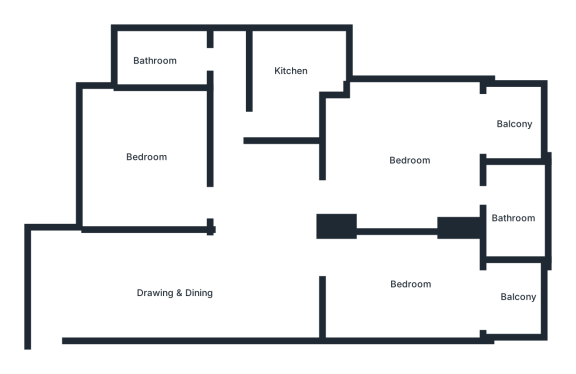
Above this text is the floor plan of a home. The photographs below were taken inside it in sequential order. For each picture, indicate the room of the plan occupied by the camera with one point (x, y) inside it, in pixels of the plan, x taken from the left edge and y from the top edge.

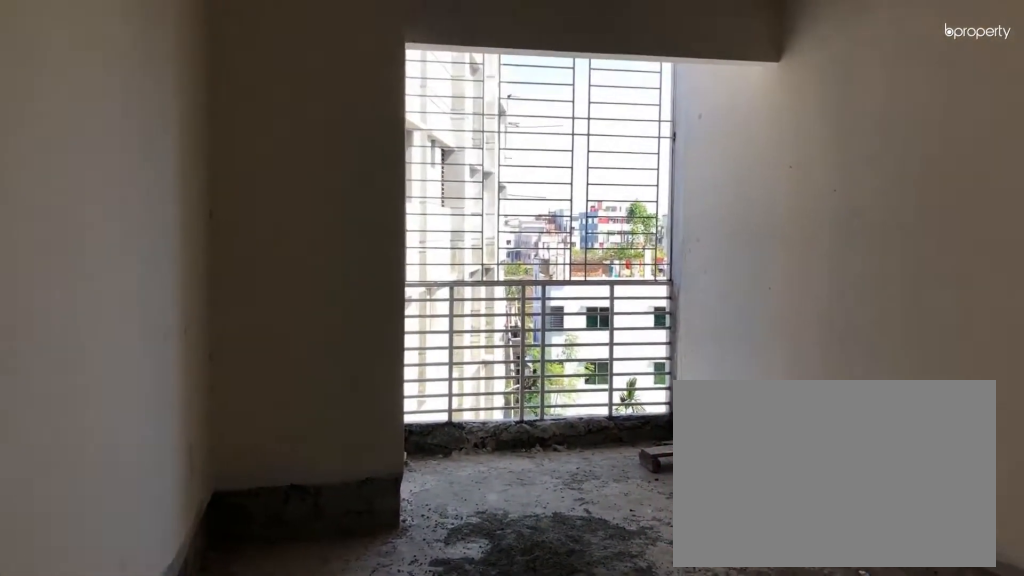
(354, 264)
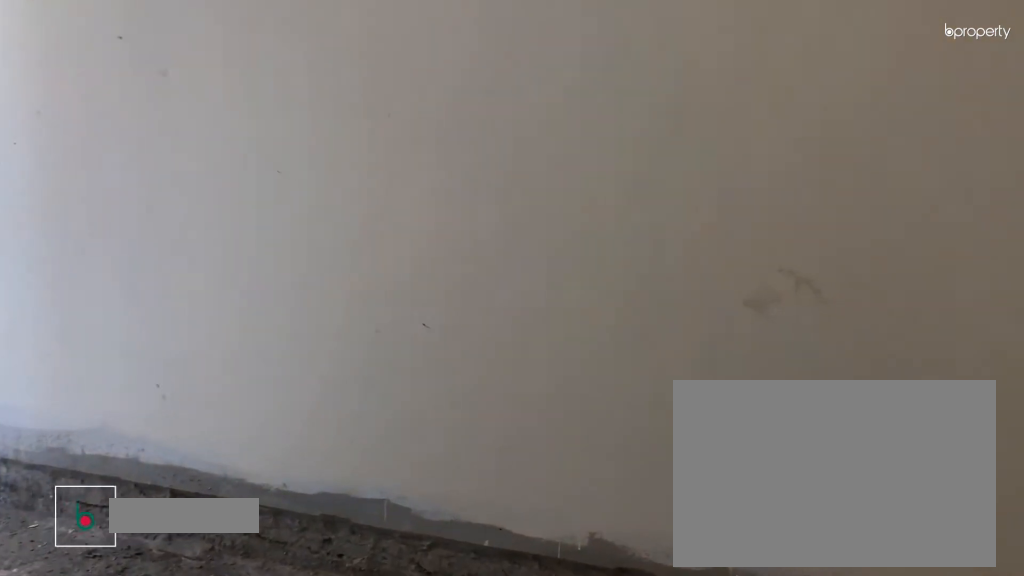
(426, 276)
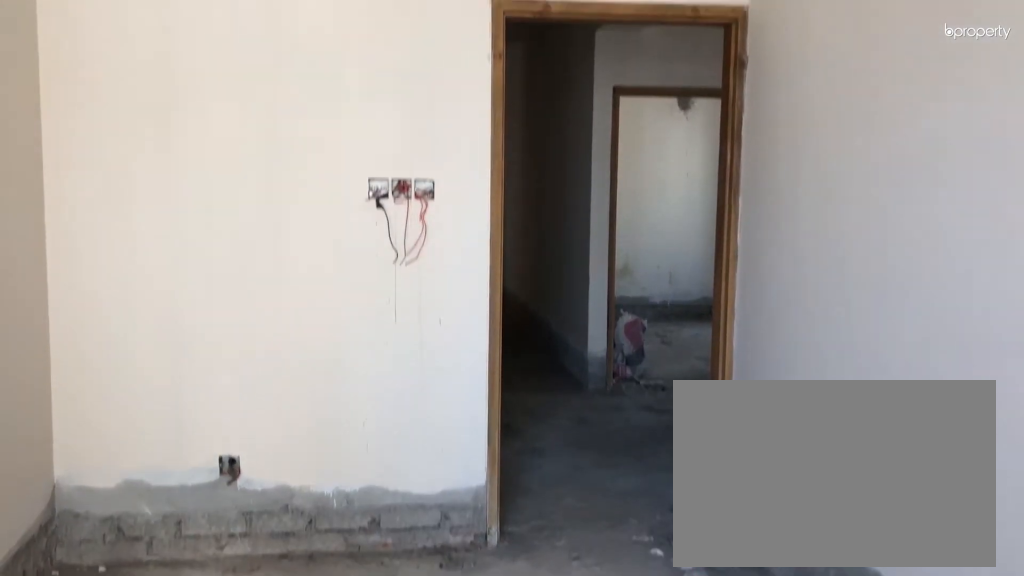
(426, 276)
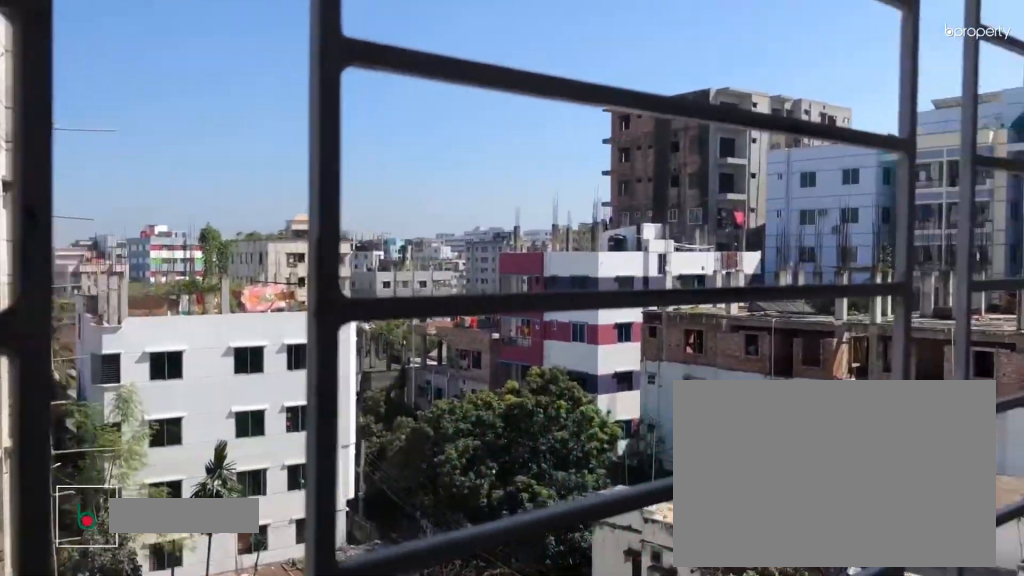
(514, 303)
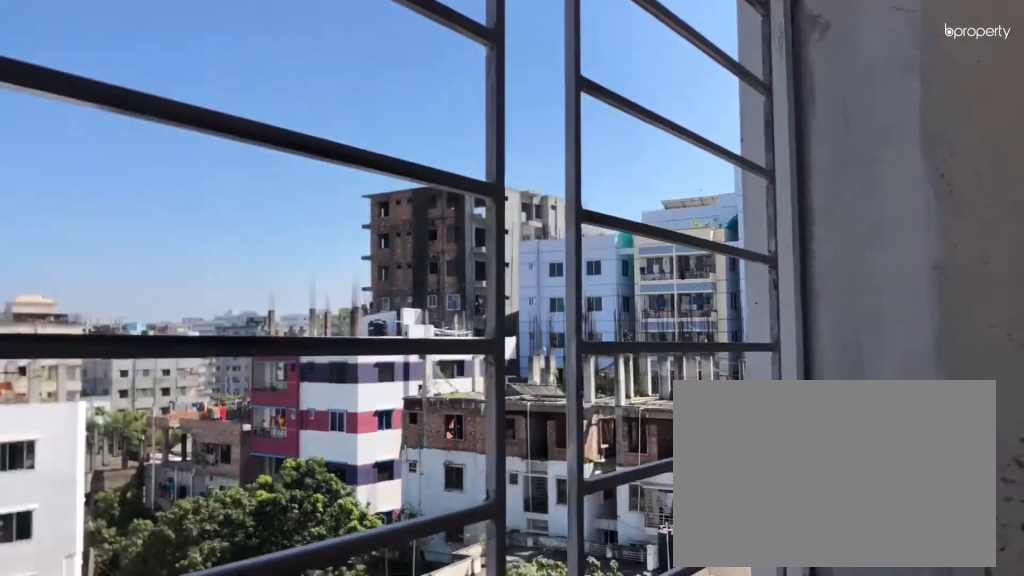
(514, 303)
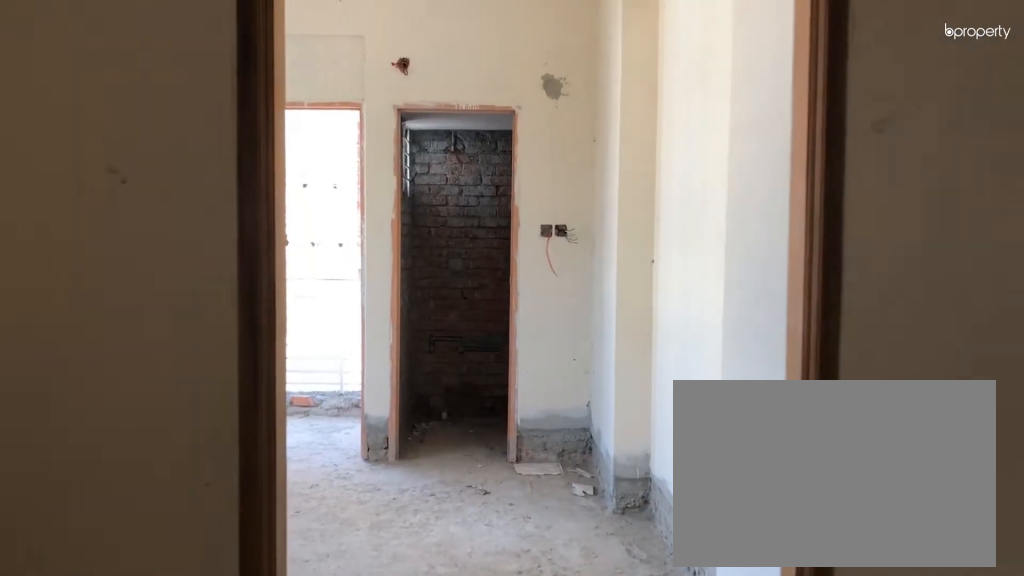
(337, 190)
